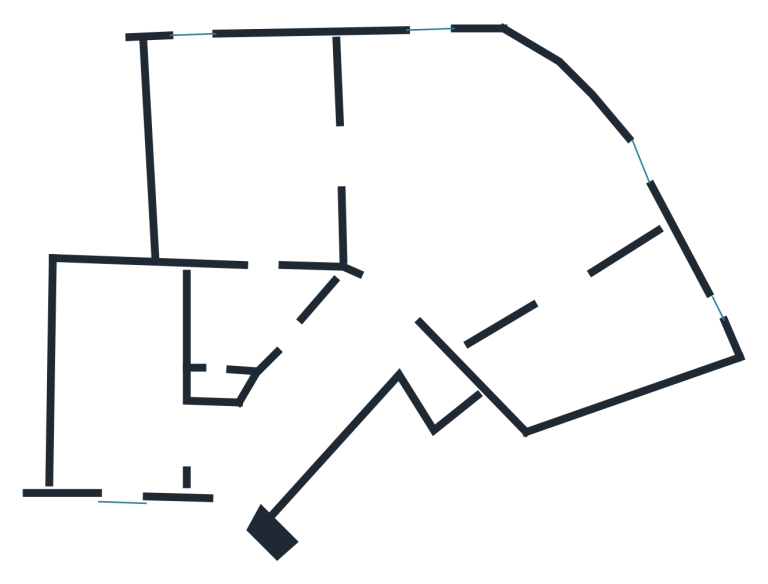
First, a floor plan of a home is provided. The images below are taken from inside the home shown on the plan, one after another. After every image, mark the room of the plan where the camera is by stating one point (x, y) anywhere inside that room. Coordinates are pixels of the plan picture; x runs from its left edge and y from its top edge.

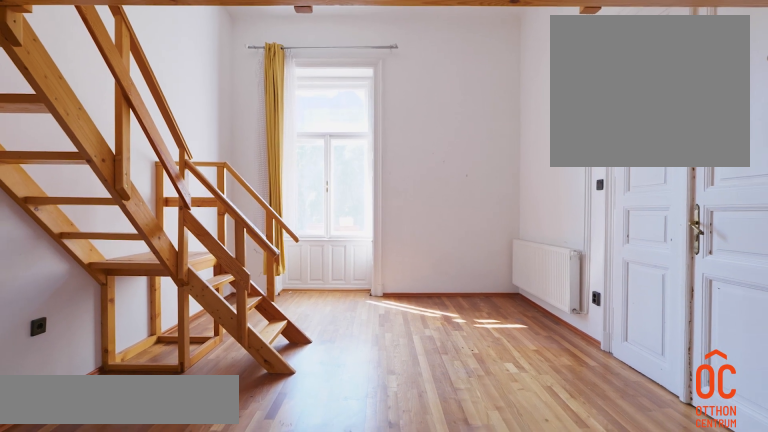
(266, 160)
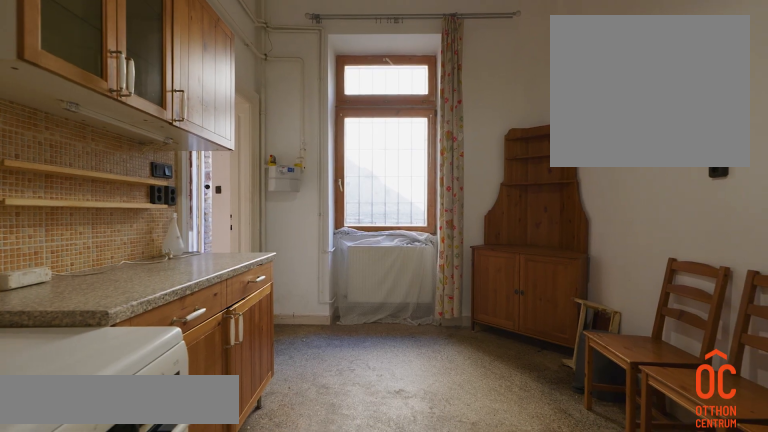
(124, 395)
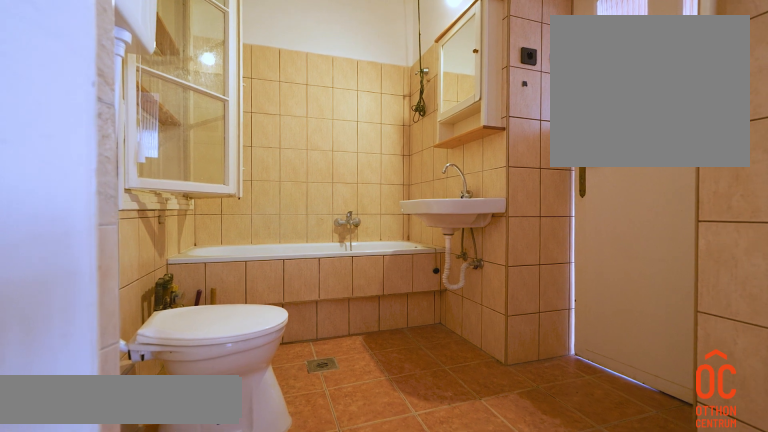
(237, 336)
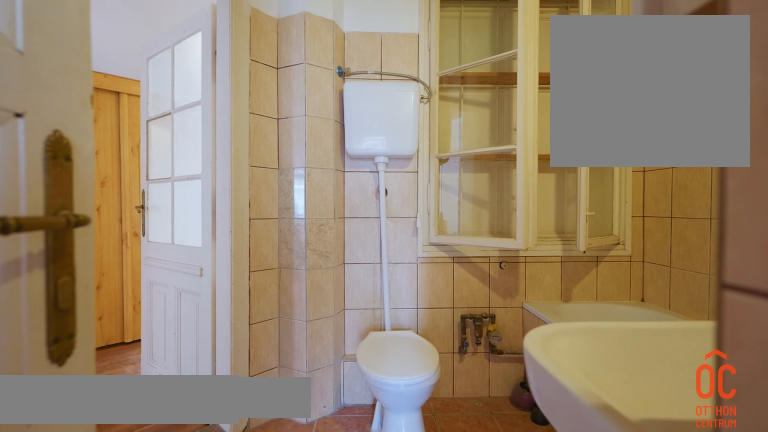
(237, 336)
